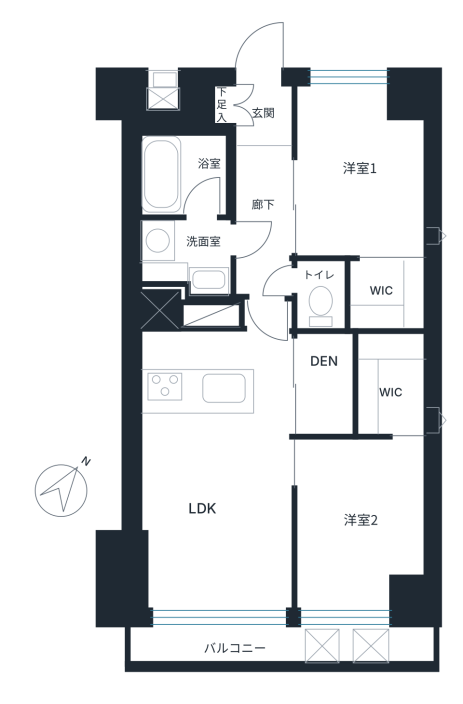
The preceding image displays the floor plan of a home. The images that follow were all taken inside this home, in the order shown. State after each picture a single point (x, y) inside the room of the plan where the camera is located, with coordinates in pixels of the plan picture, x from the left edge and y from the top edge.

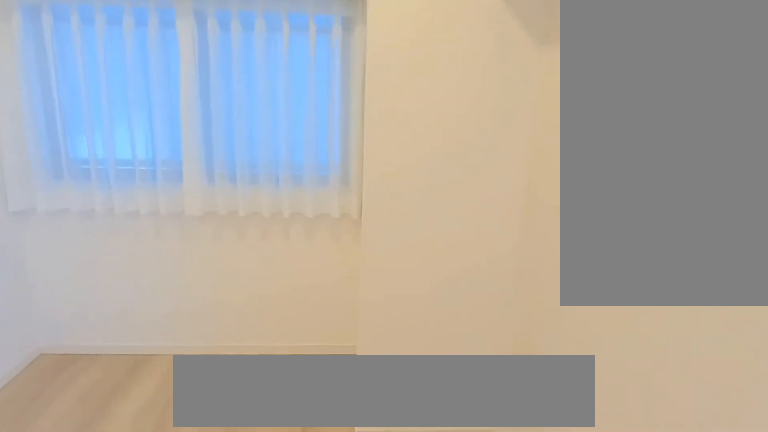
(364, 177)
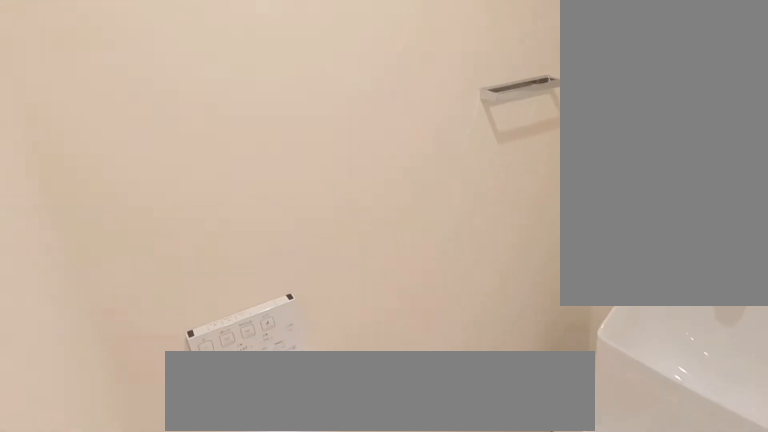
(325, 295)
